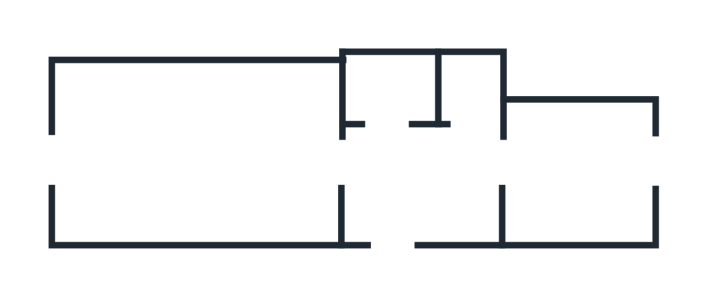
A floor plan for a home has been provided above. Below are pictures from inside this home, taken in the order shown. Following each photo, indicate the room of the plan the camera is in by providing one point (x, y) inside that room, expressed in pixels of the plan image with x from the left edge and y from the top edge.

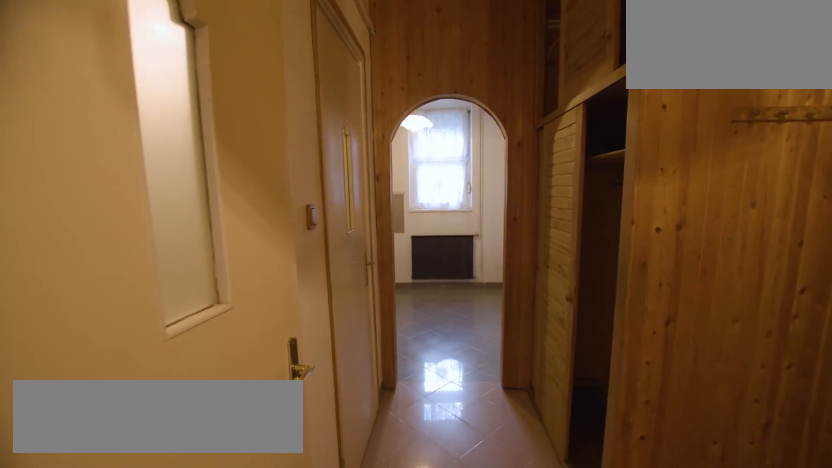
(426, 183)
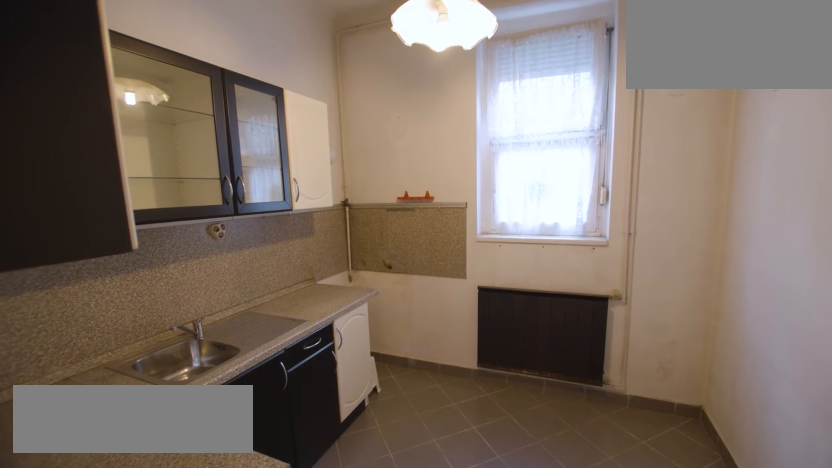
(583, 172)
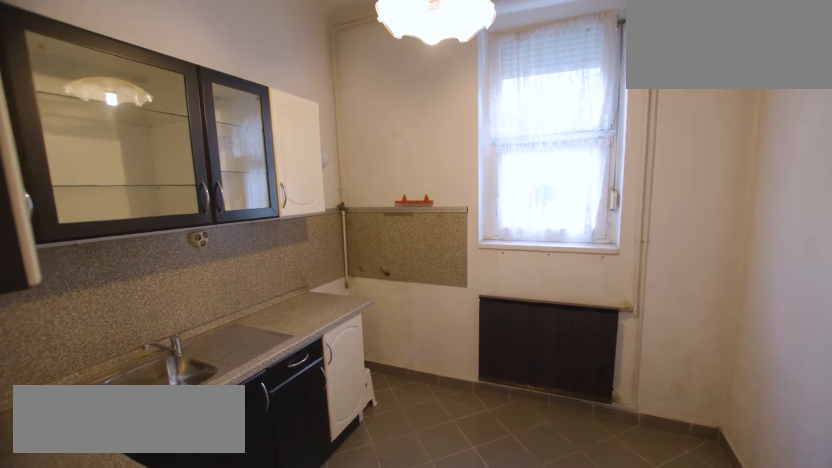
(583, 172)
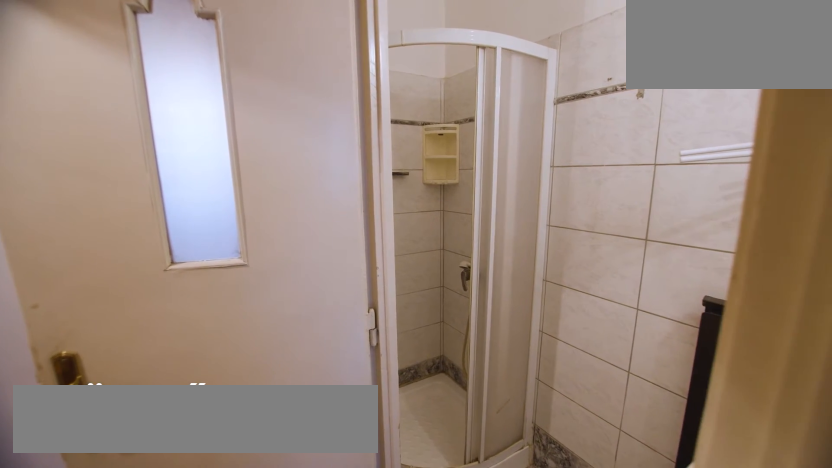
(395, 92)
